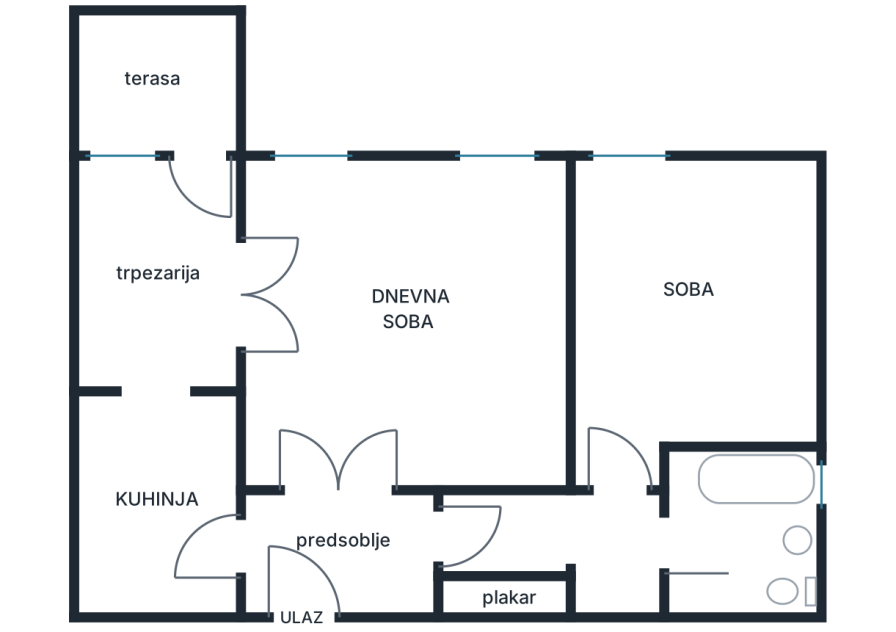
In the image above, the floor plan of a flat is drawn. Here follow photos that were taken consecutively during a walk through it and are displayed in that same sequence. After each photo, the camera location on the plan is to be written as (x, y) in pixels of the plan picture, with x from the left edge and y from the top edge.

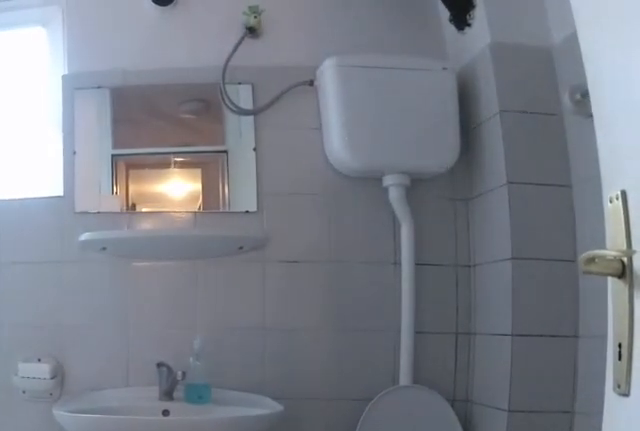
(655, 543)
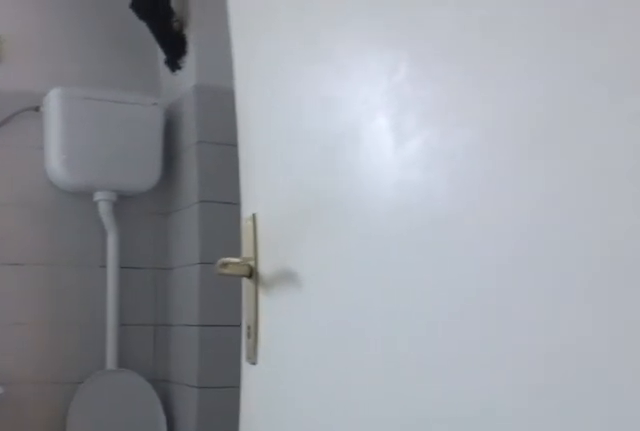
(646, 523)
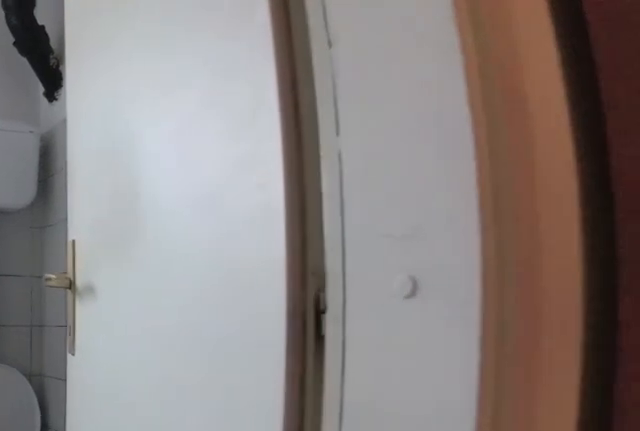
(641, 512)
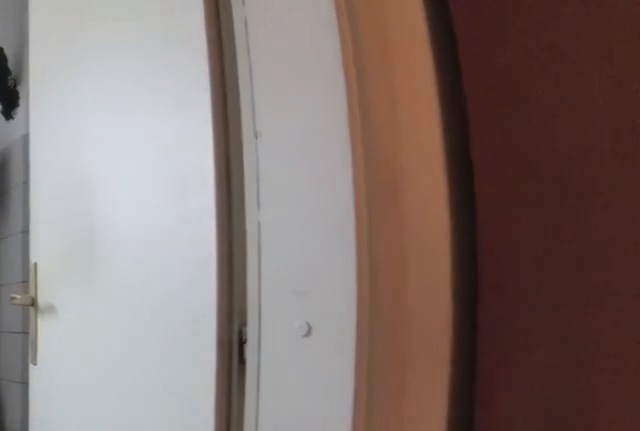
(639, 501)
